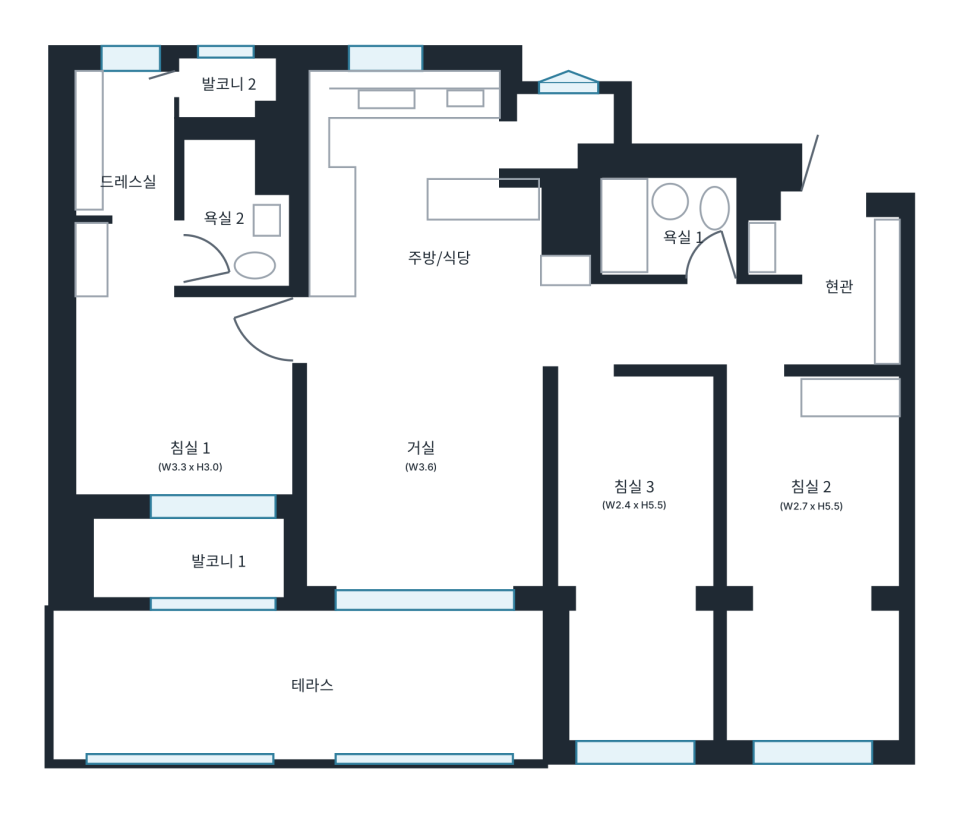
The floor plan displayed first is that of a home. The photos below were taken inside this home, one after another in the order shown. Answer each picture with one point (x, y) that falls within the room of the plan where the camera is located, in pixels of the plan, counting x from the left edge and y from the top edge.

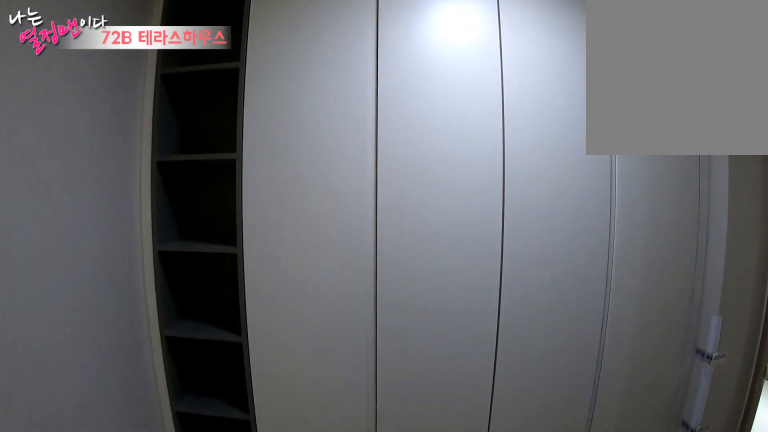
(845, 285)
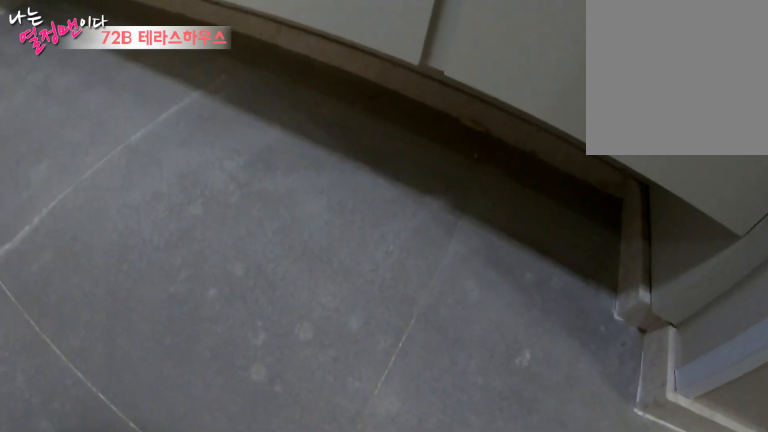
(845, 286)
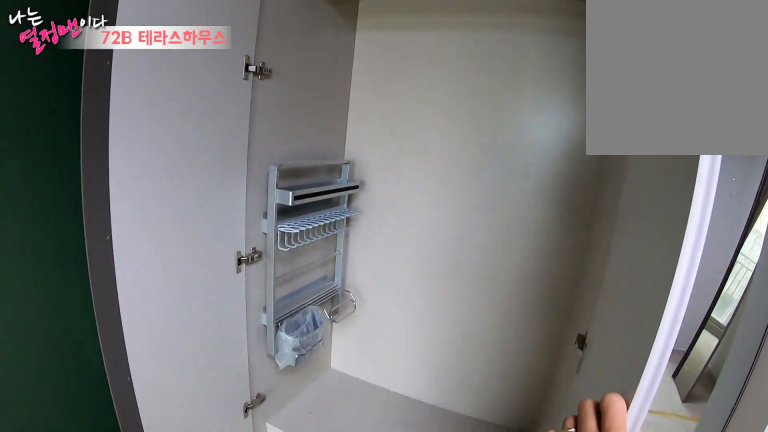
(813, 511)
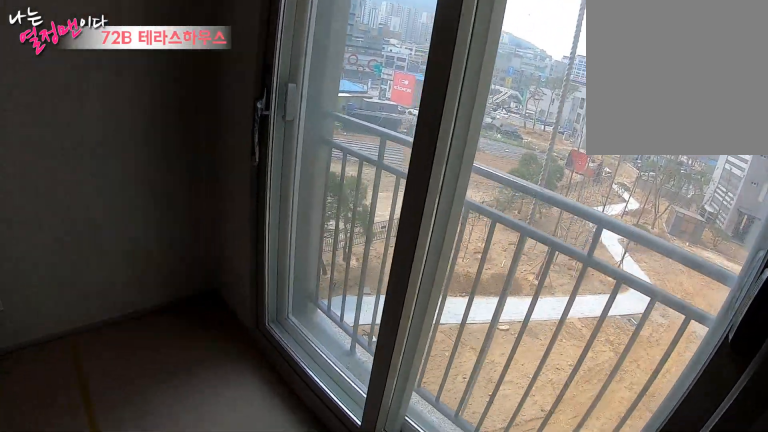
(813, 511)
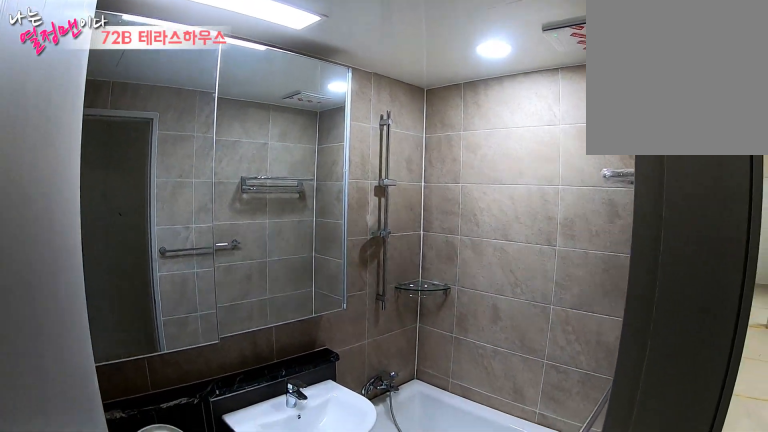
(675, 229)
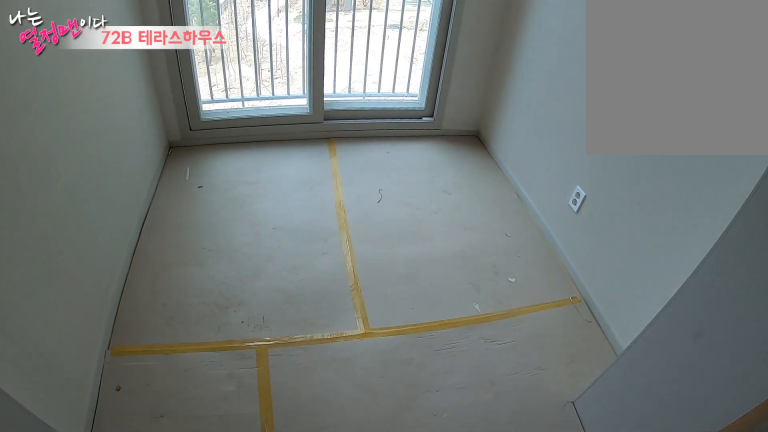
(637, 503)
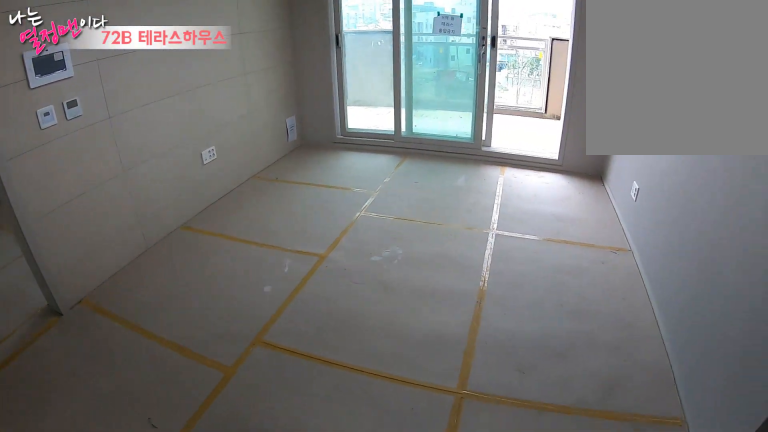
(417, 464)
